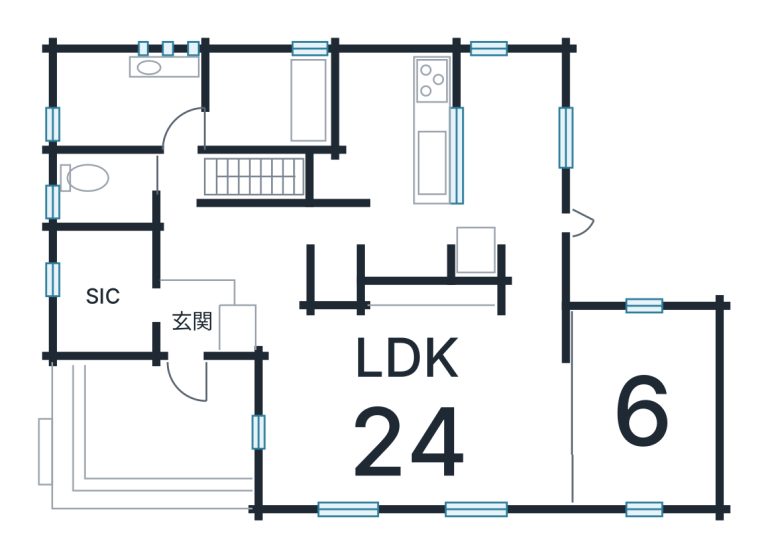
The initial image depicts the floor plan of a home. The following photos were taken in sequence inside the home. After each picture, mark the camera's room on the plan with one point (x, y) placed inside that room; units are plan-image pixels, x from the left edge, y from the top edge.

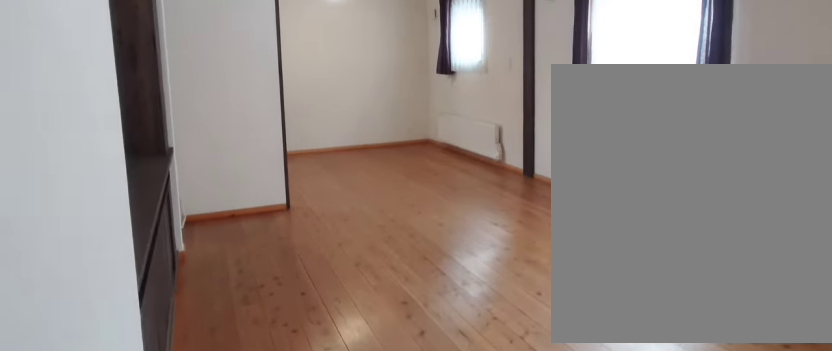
(408, 411)
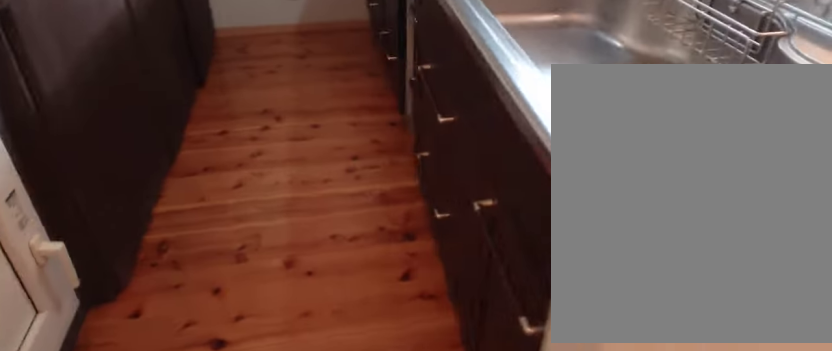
(385, 151)
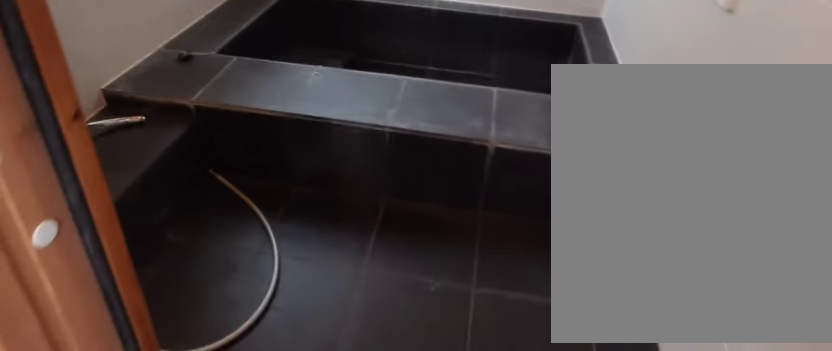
(262, 103)
